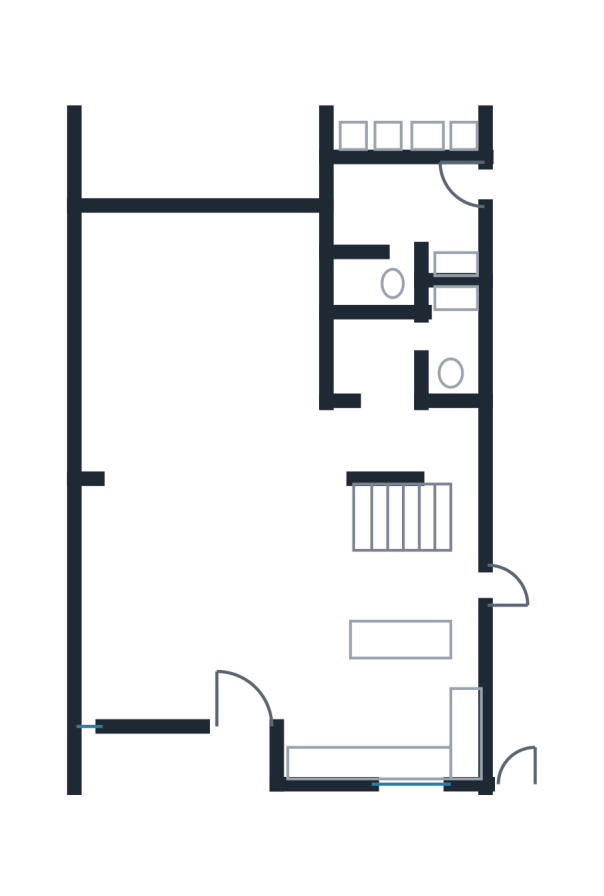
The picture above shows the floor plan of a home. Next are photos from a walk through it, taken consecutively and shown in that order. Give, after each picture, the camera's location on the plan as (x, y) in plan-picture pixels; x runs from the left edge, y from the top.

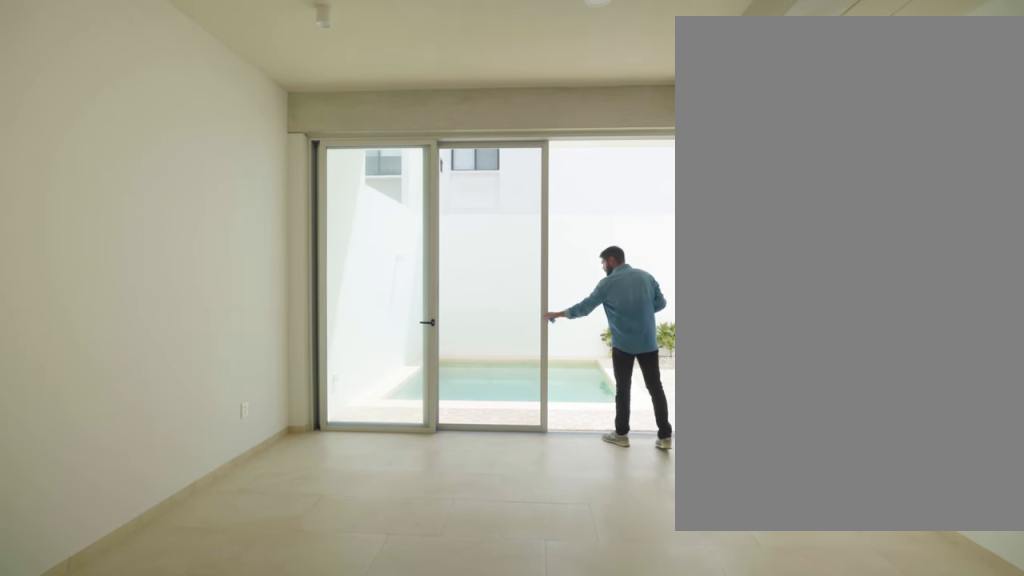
(195, 372)
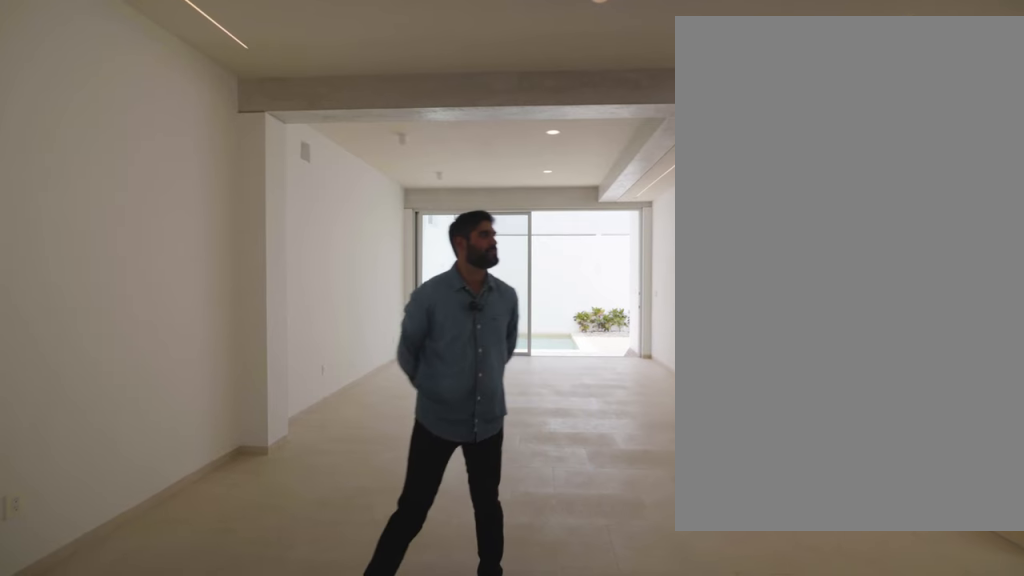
(199, 588)
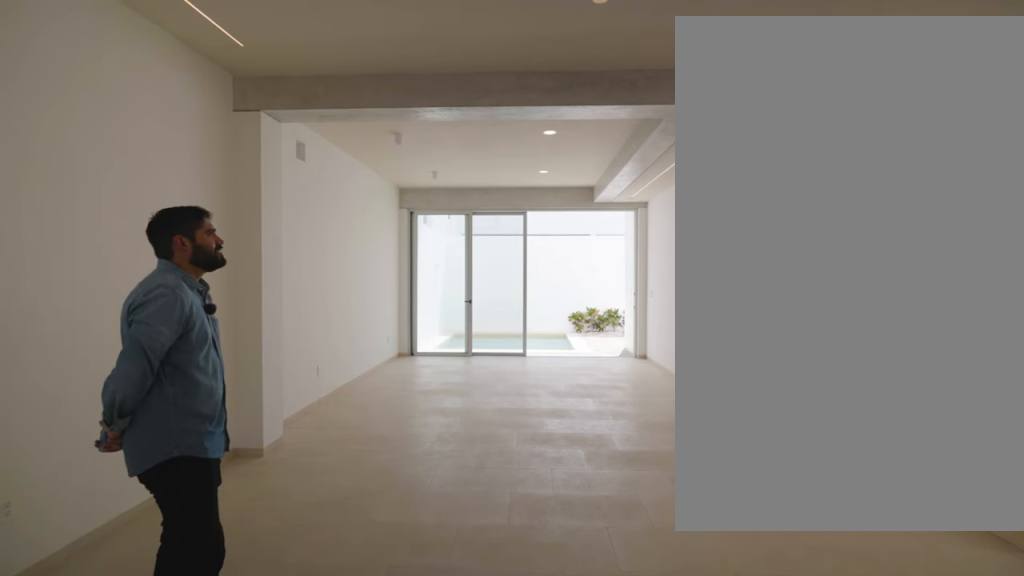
(199, 592)
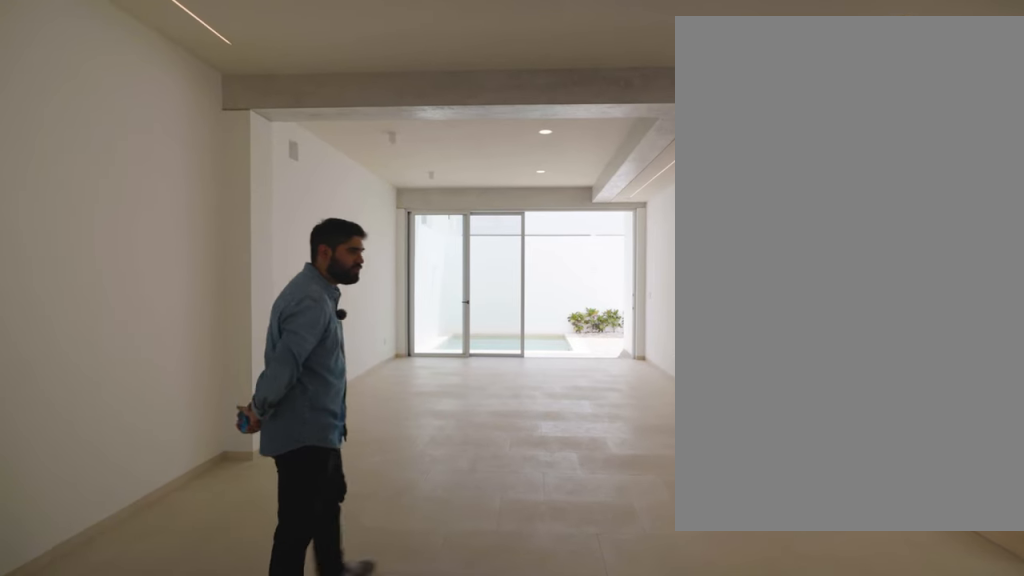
(199, 591)
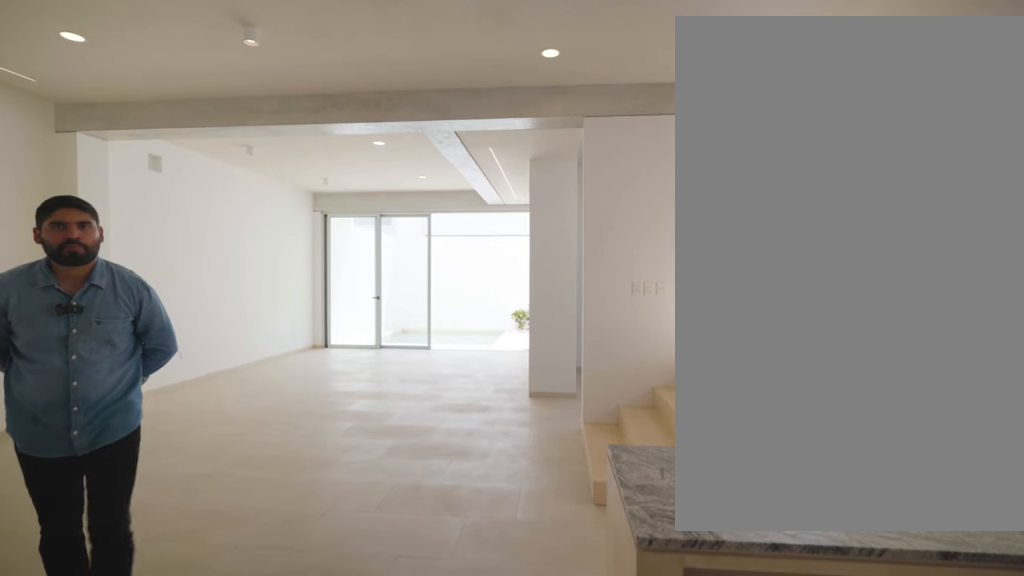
(327, 605)
